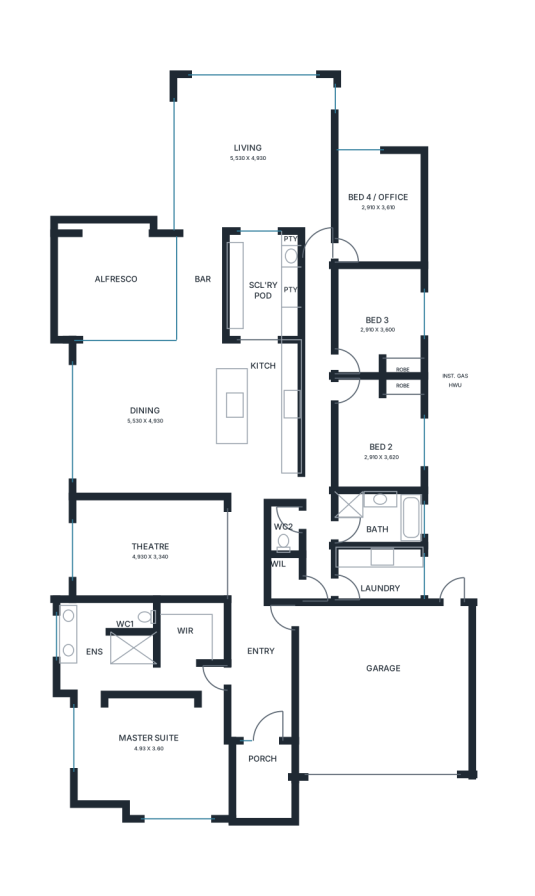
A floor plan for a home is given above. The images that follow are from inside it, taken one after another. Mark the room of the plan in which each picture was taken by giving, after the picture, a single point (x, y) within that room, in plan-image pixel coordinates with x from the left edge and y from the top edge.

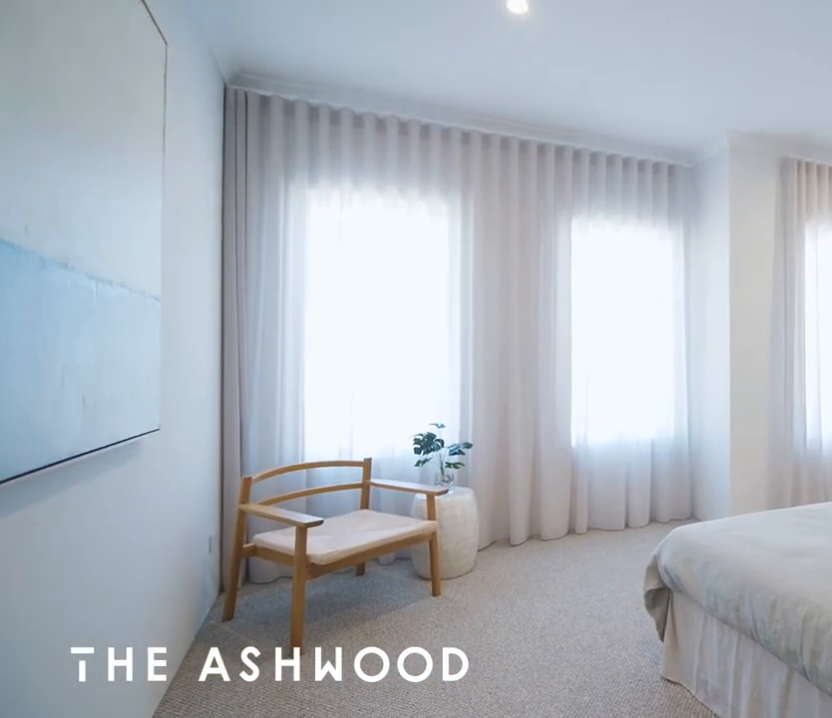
(148, 704)
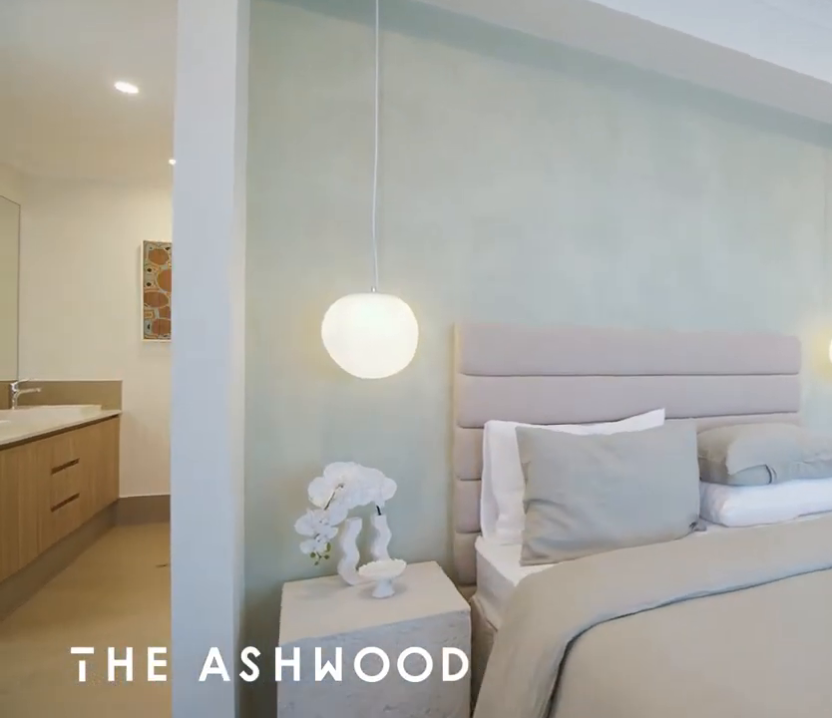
(148, 704)
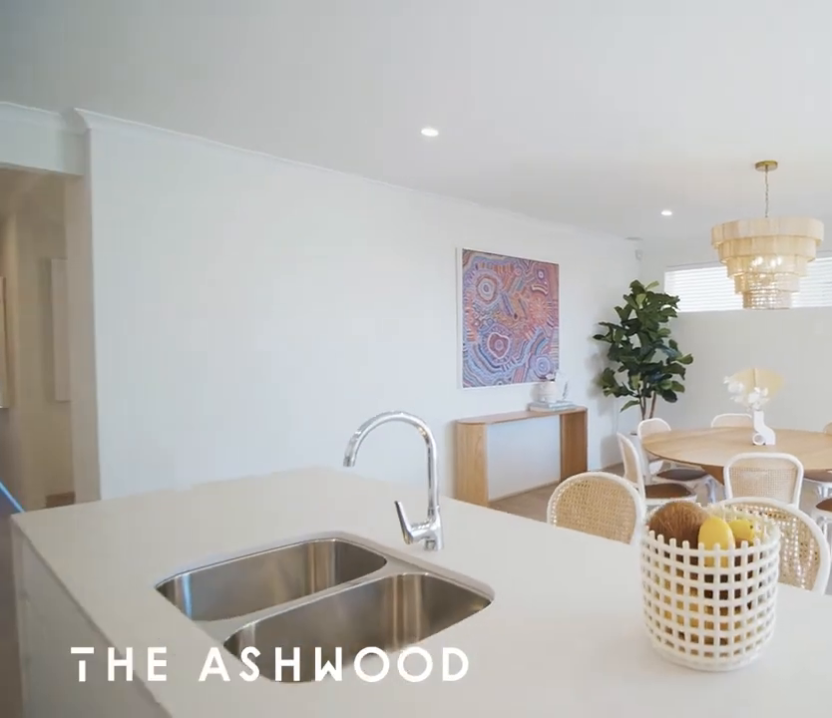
(186, 417)
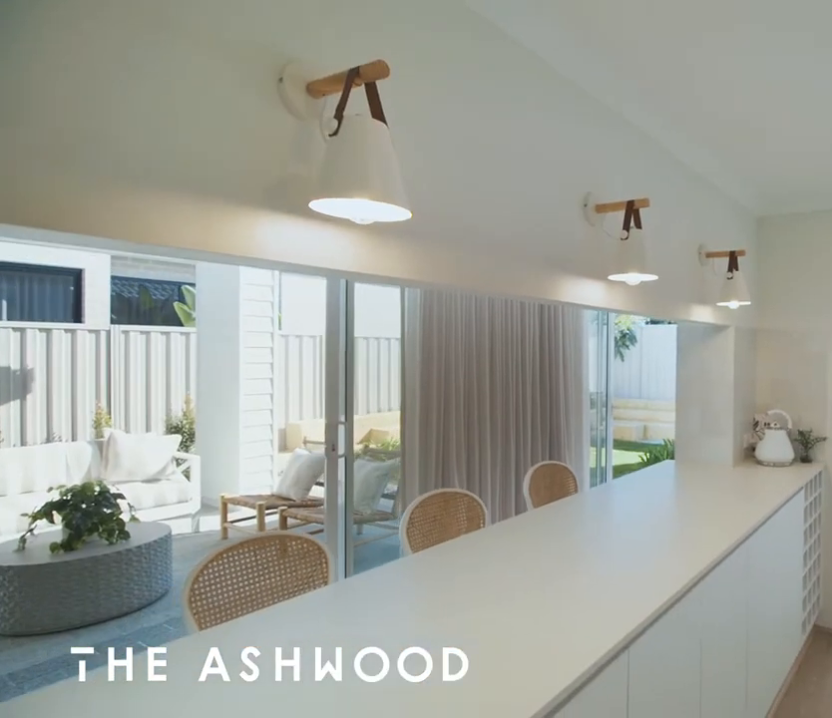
(238, 284)
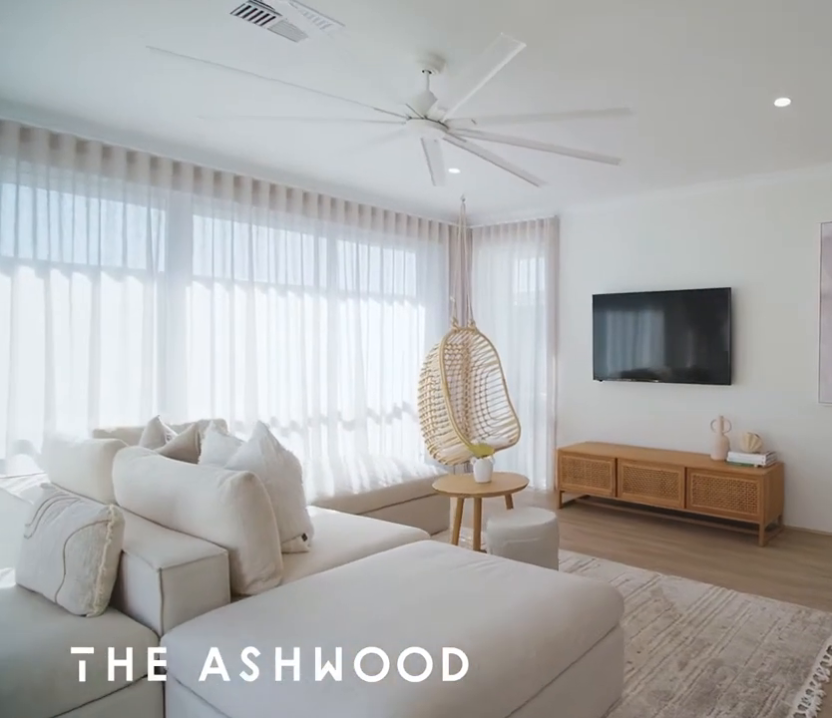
(254, 153)
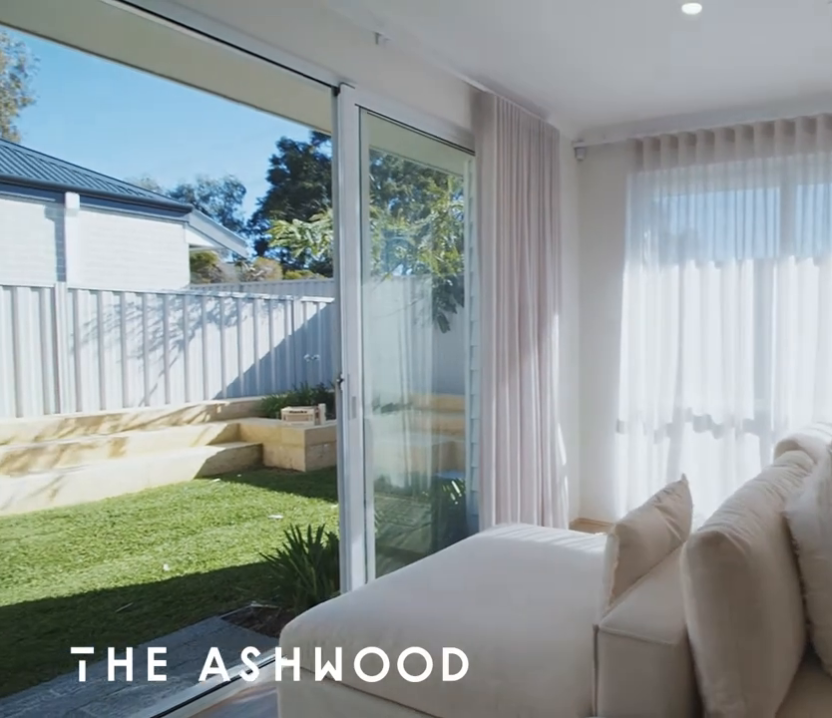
(254, 153)
